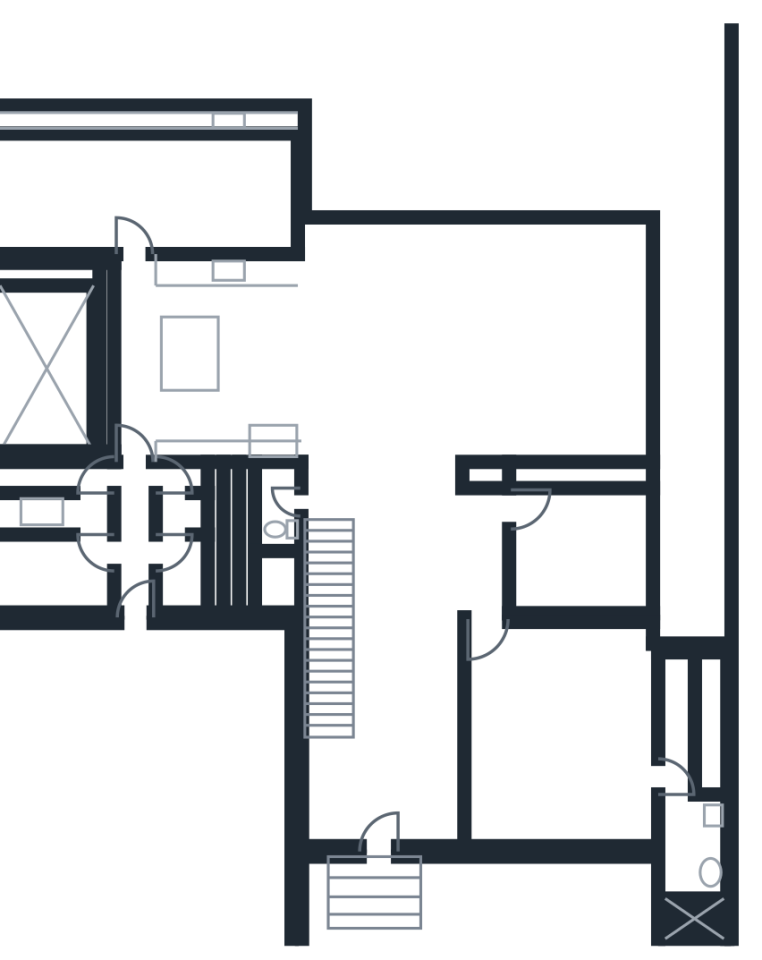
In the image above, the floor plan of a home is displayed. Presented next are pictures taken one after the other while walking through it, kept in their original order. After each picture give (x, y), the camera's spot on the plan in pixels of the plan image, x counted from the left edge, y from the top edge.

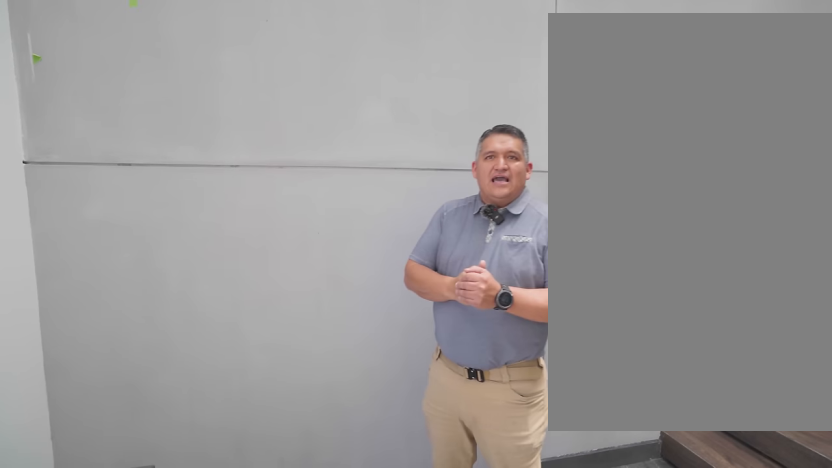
(372, 805)
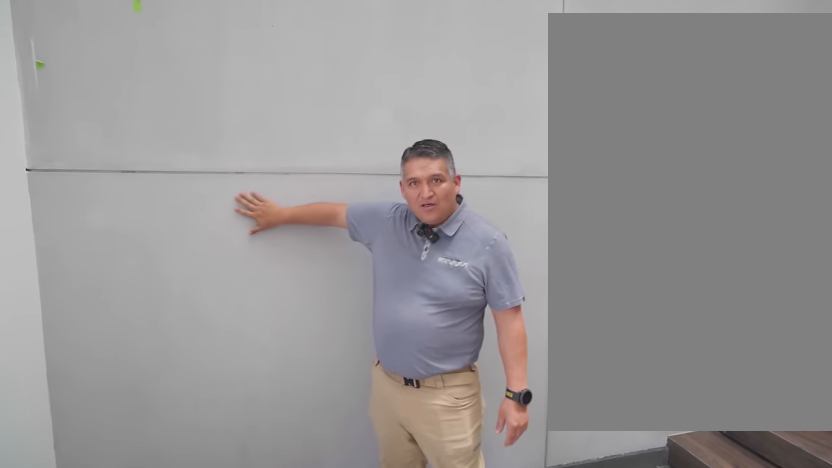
(372, 805)
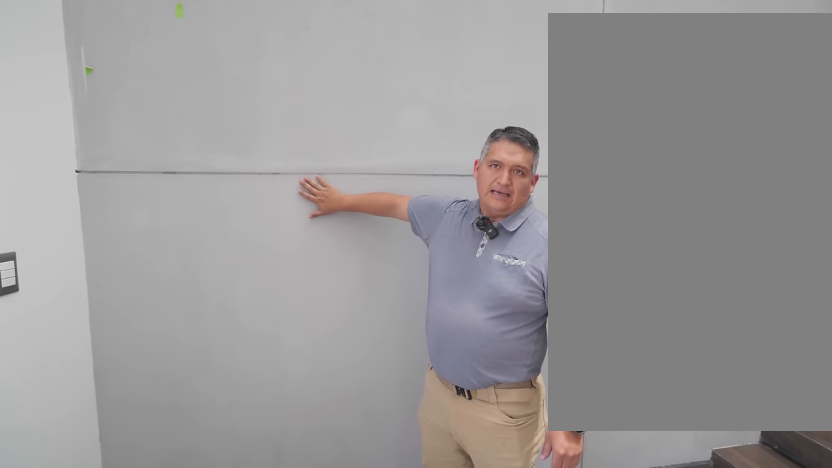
(372, 805)
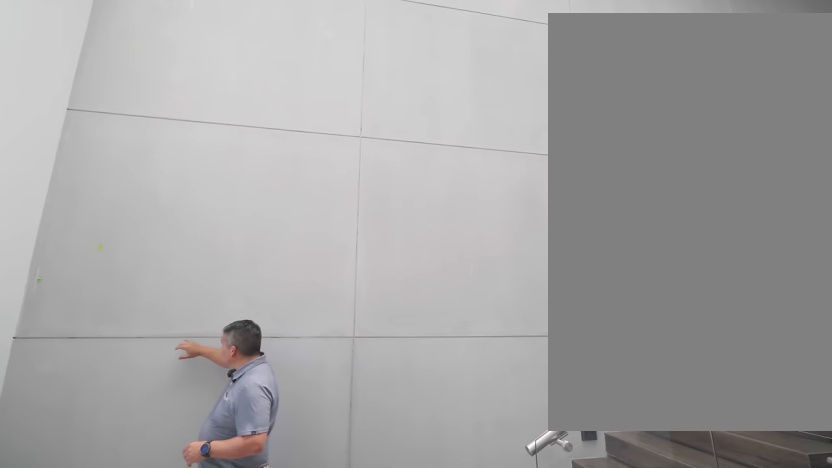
(351, 805)
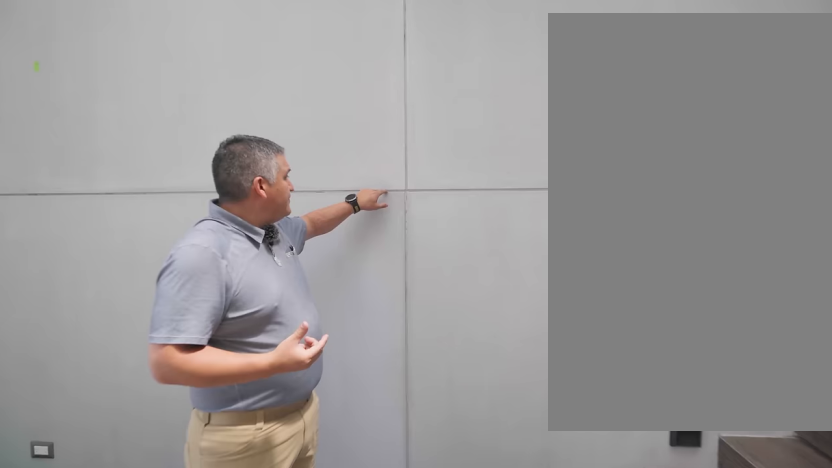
(355, 803)
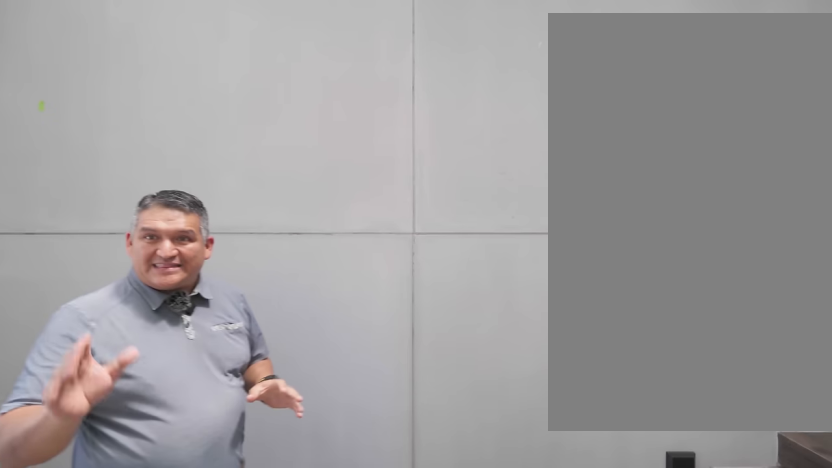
(351, 789)
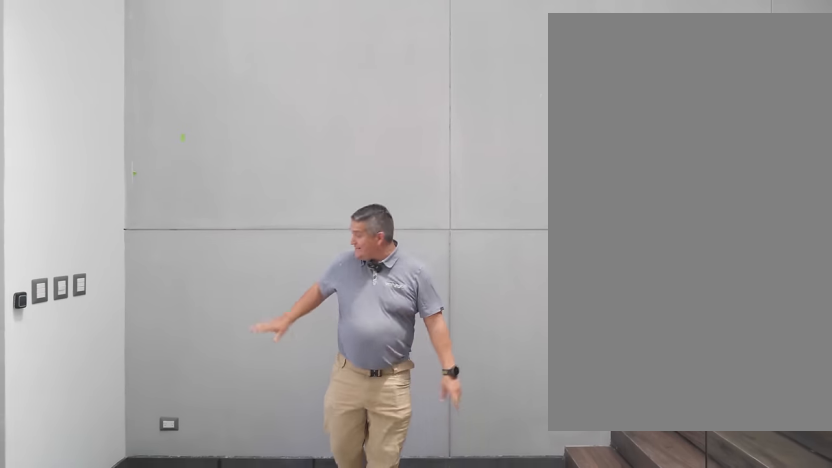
(350, 789)
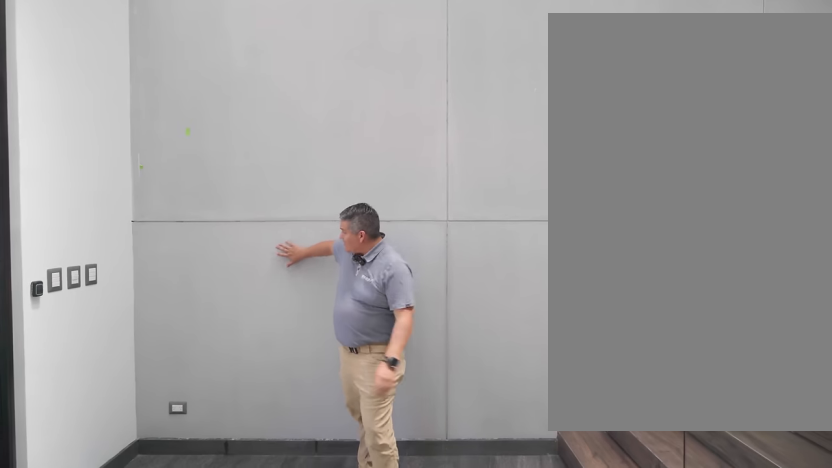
(348, 787)
